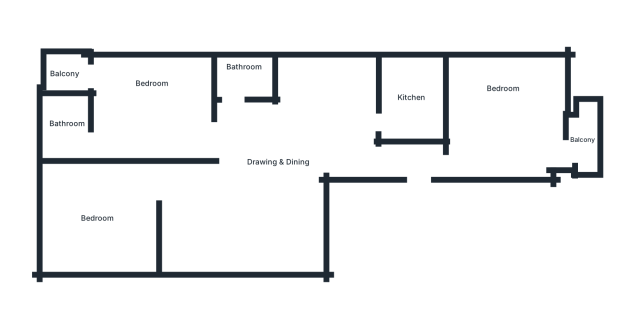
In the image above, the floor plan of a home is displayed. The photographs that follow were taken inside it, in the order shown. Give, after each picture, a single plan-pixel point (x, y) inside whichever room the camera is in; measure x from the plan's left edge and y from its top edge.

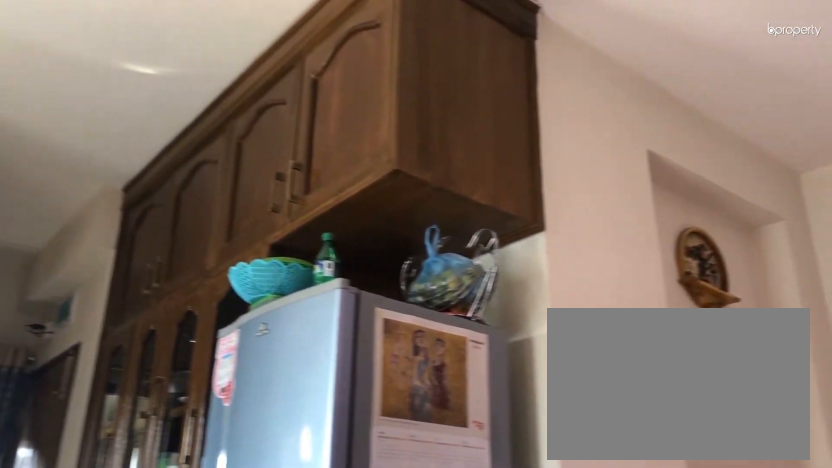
(285, 163)
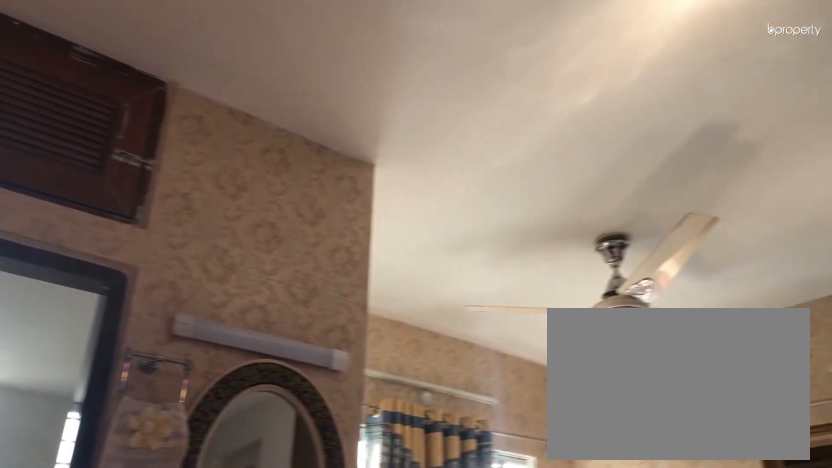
(285, 163)
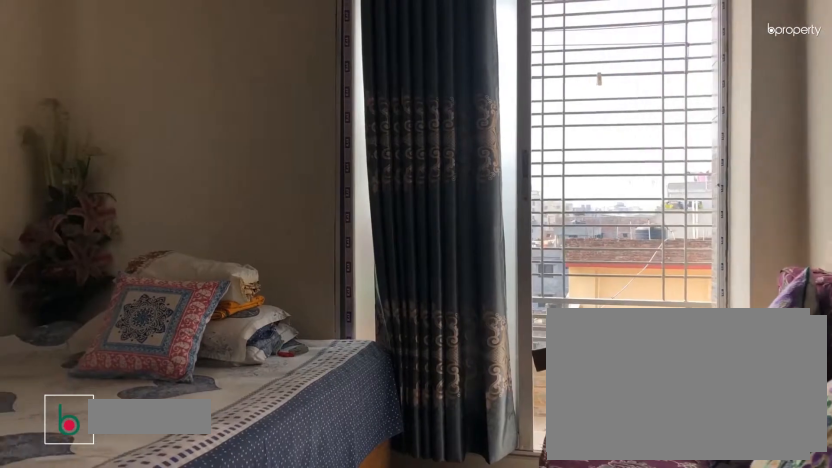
(505, 114)
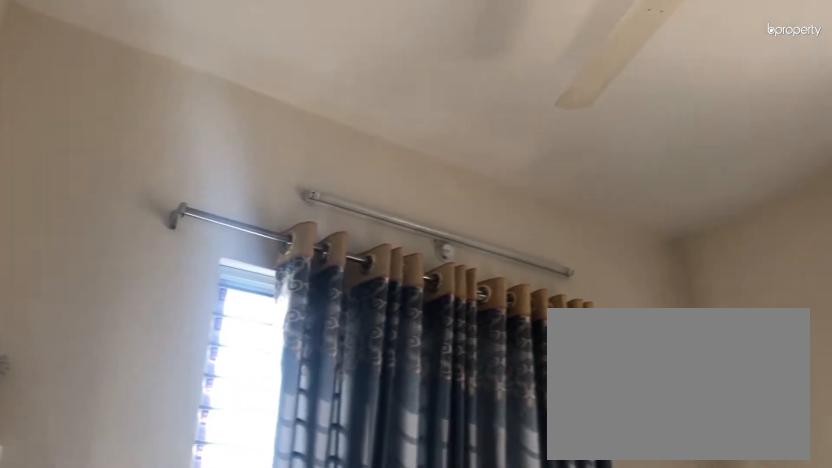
(505, 114)
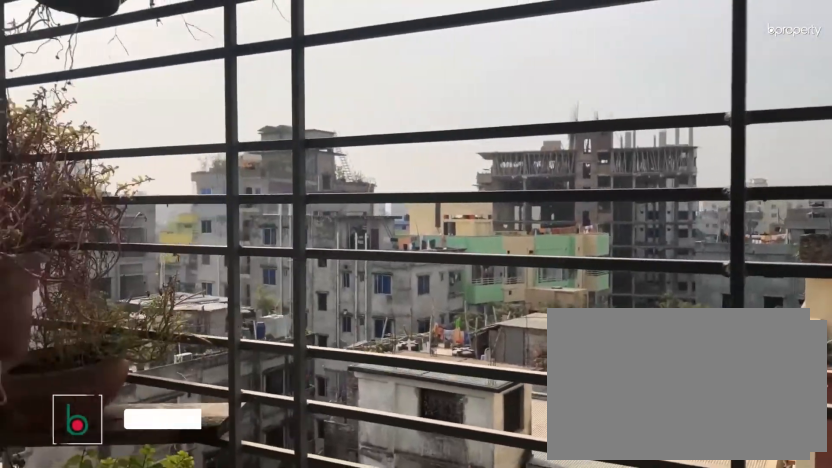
(582, 138)
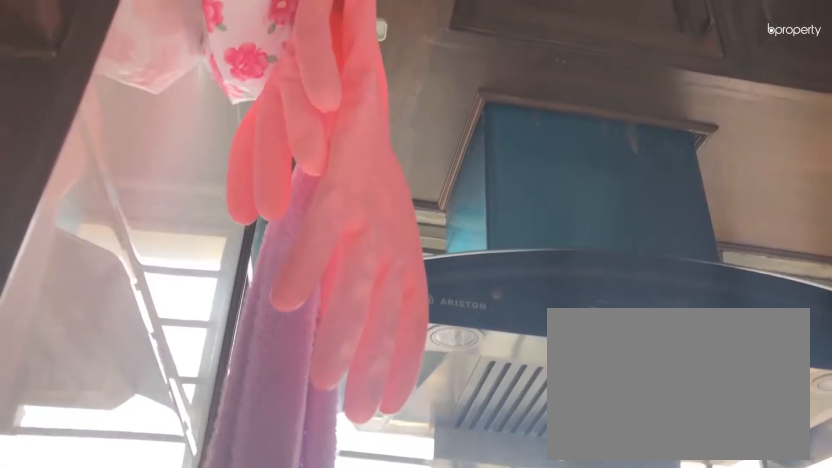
(414, 95)
